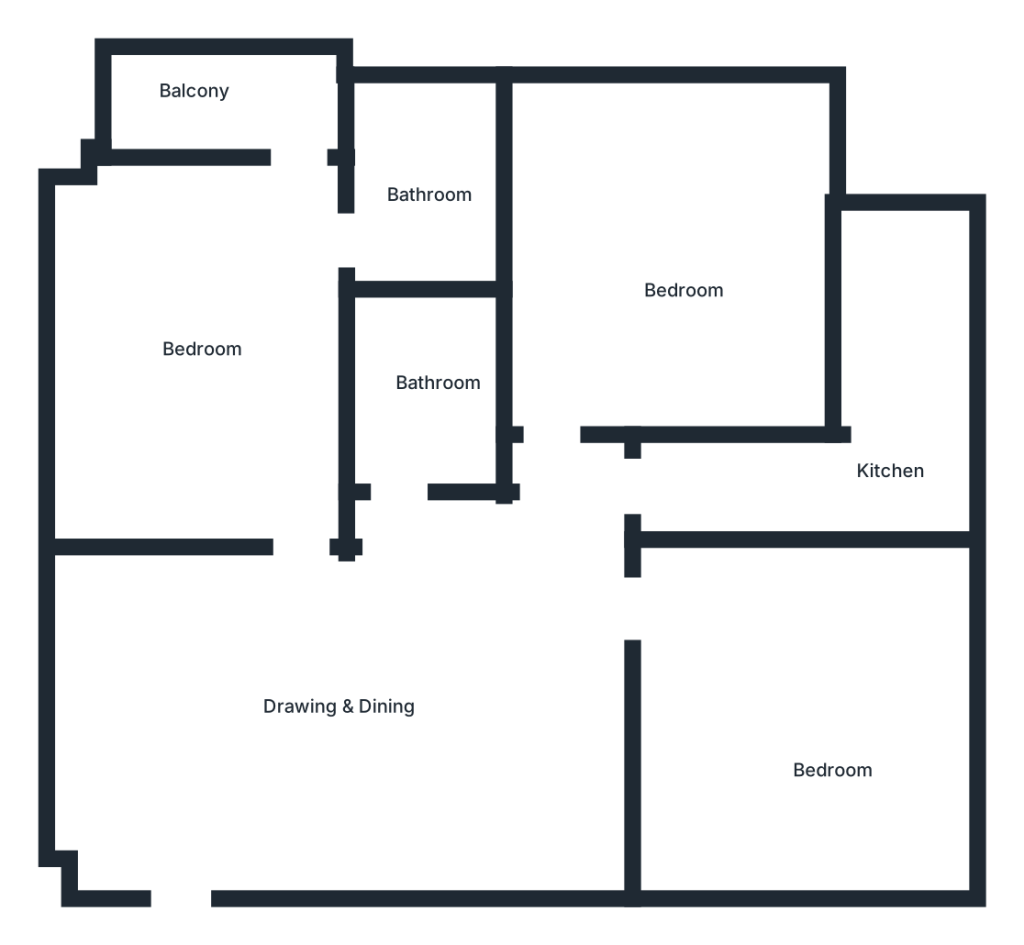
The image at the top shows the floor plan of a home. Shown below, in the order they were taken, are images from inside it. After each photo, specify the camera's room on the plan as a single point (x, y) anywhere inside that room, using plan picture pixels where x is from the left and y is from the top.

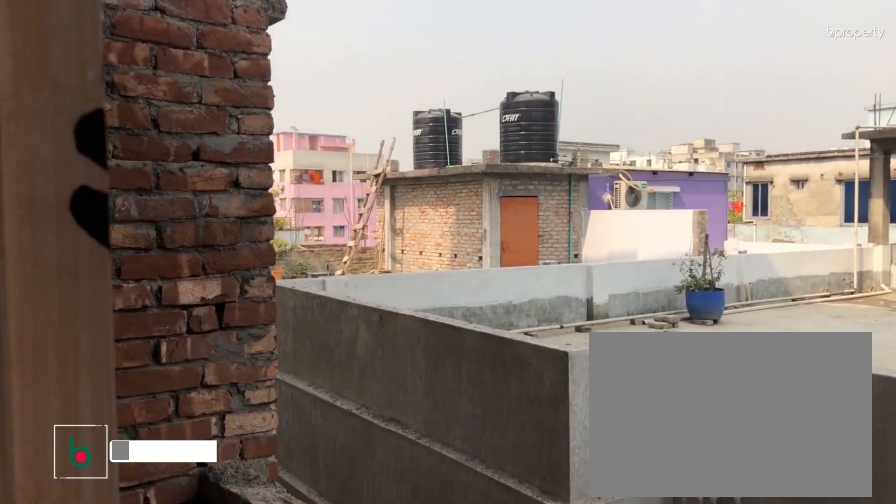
(258, 95)
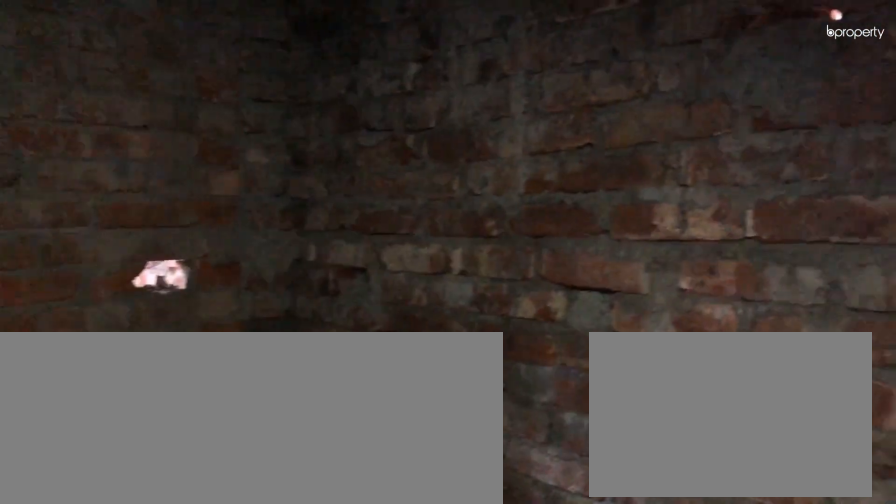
(417, 398)
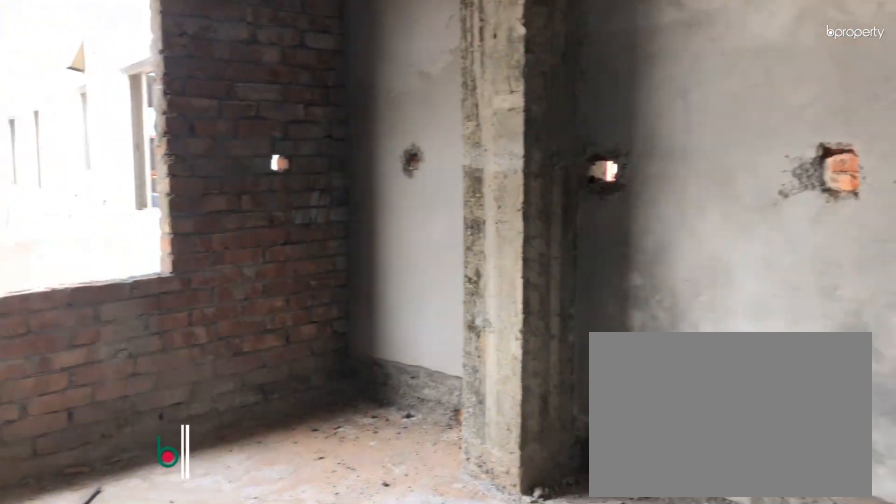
(647, 250)
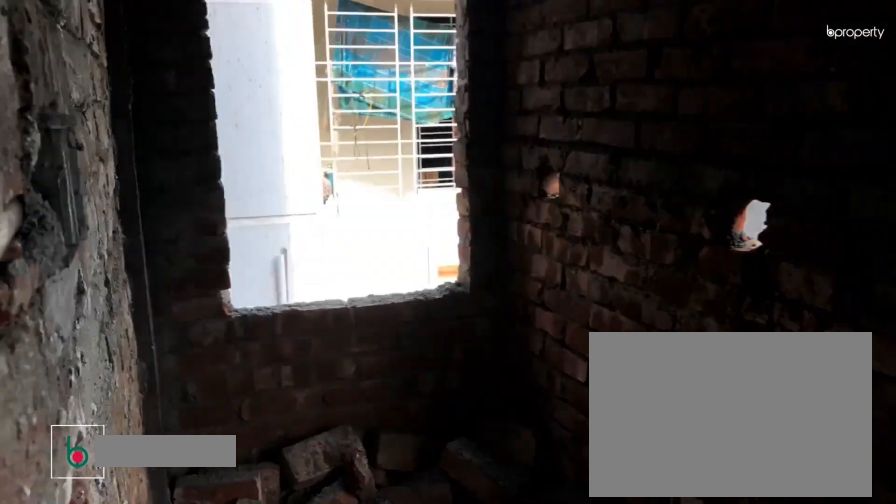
(859, 482)
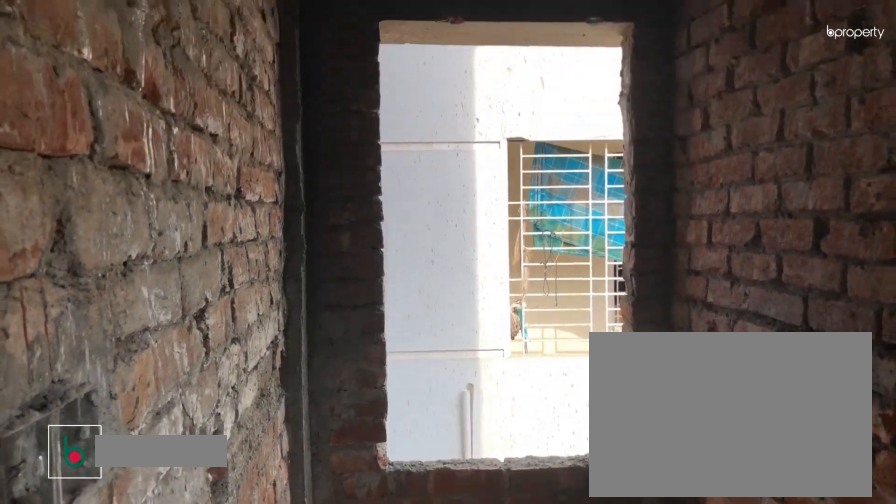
(859, 482)
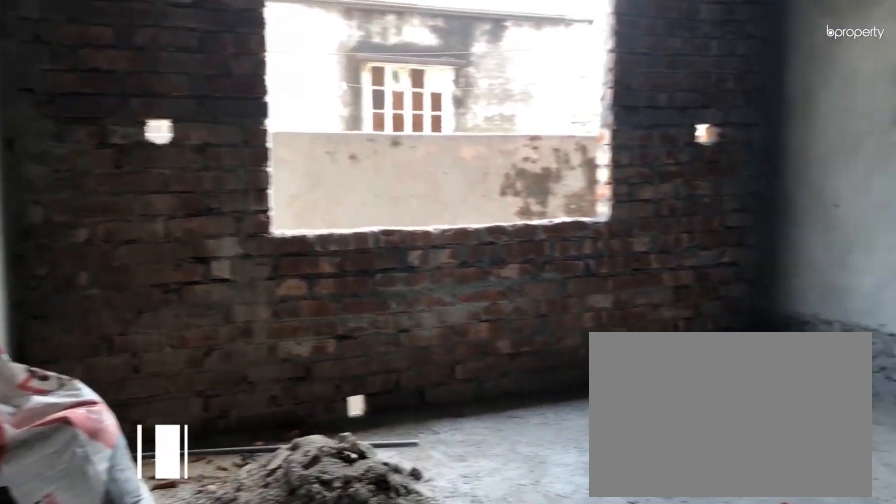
(769, 715)
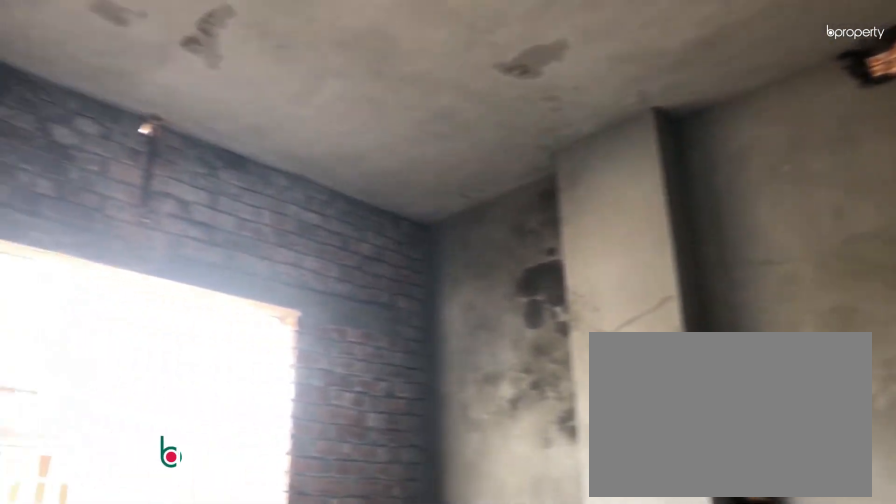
(769, 715)
